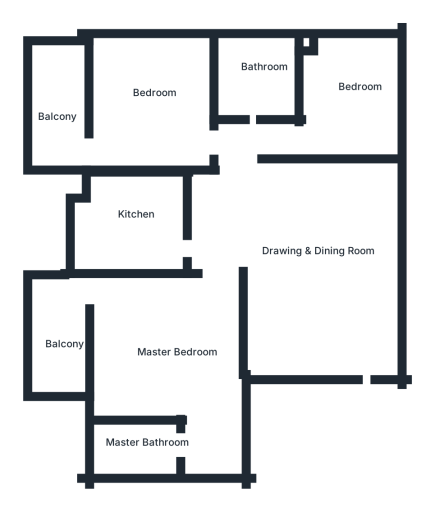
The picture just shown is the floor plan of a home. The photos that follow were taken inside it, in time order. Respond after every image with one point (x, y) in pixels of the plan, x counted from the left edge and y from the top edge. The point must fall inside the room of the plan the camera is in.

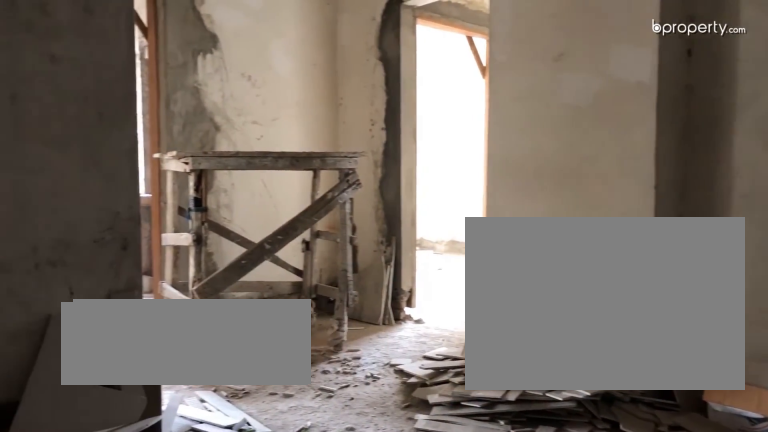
(333, 272)
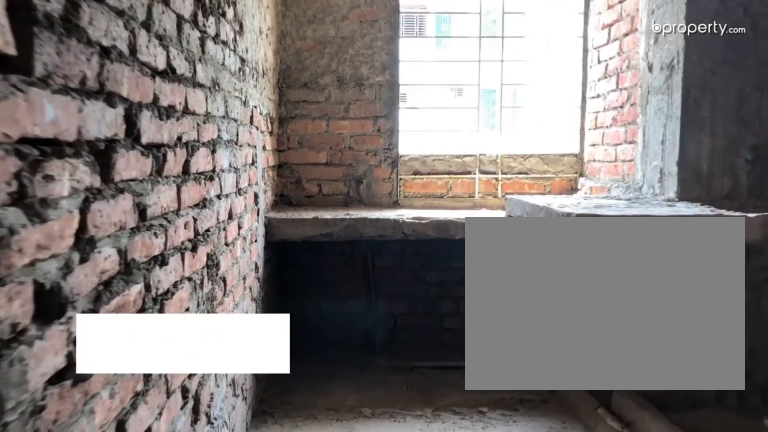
(132, 225)
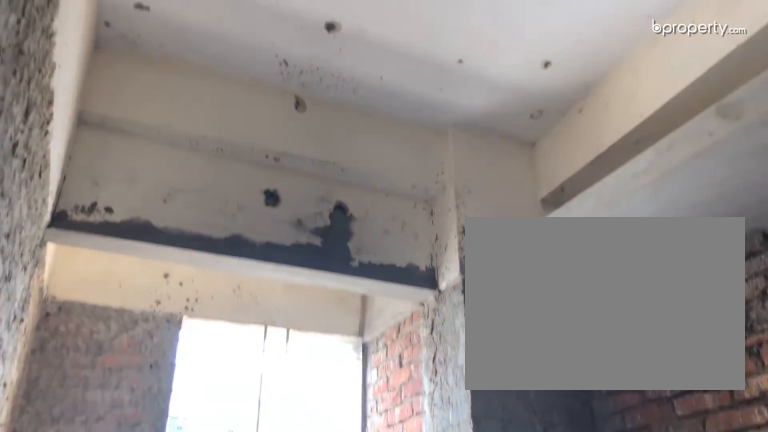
(141, 230)
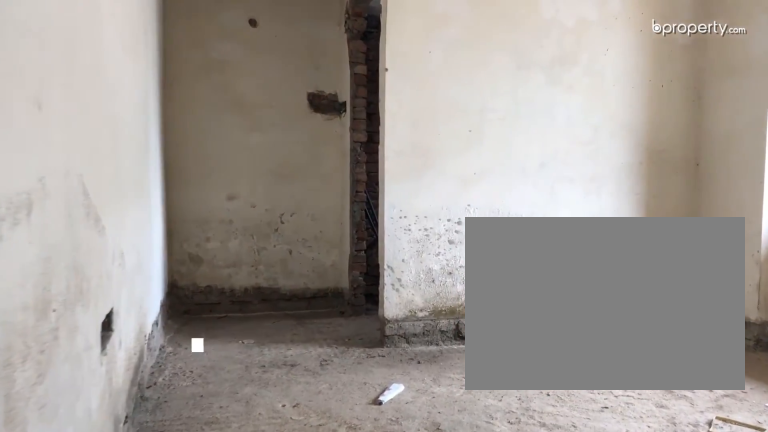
(184, 346)
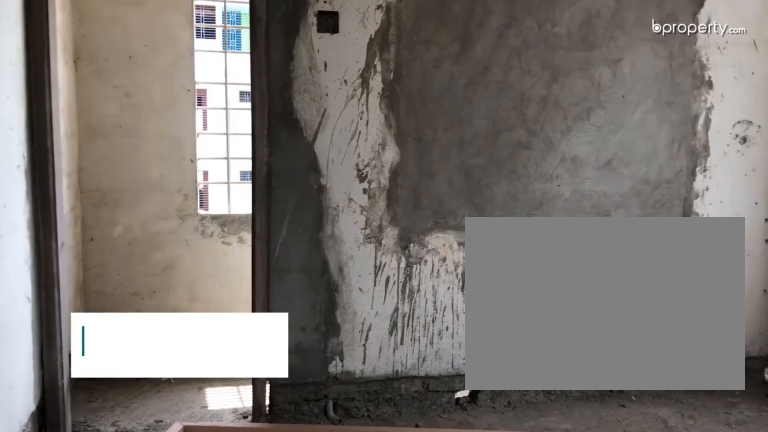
(155, 116)
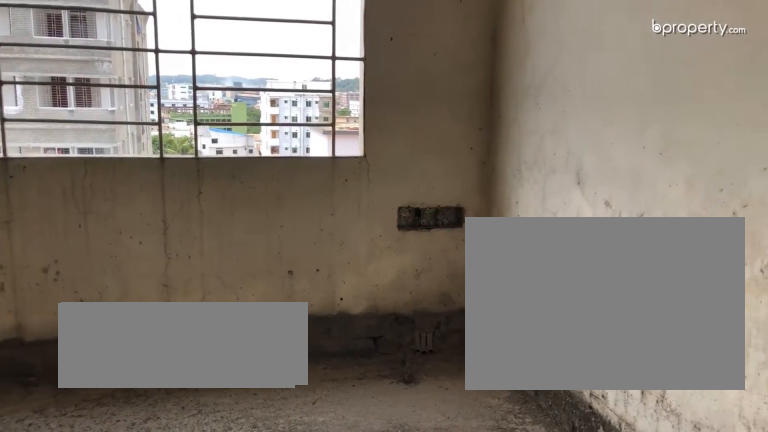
(155, 116)
